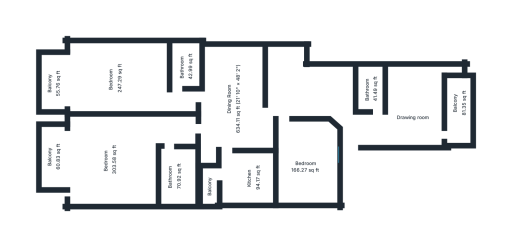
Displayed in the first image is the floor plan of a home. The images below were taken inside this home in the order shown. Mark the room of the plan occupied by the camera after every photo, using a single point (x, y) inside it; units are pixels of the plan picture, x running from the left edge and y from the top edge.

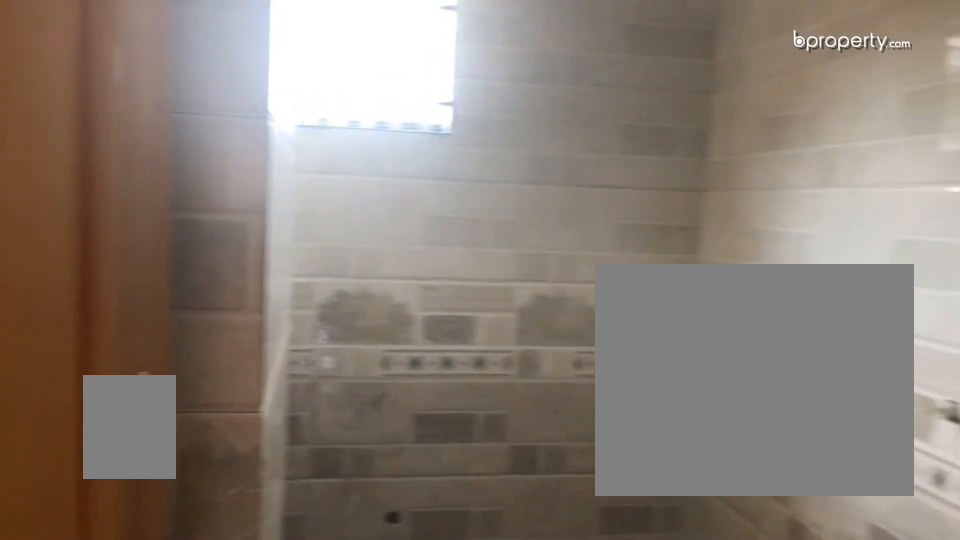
(185, 68)
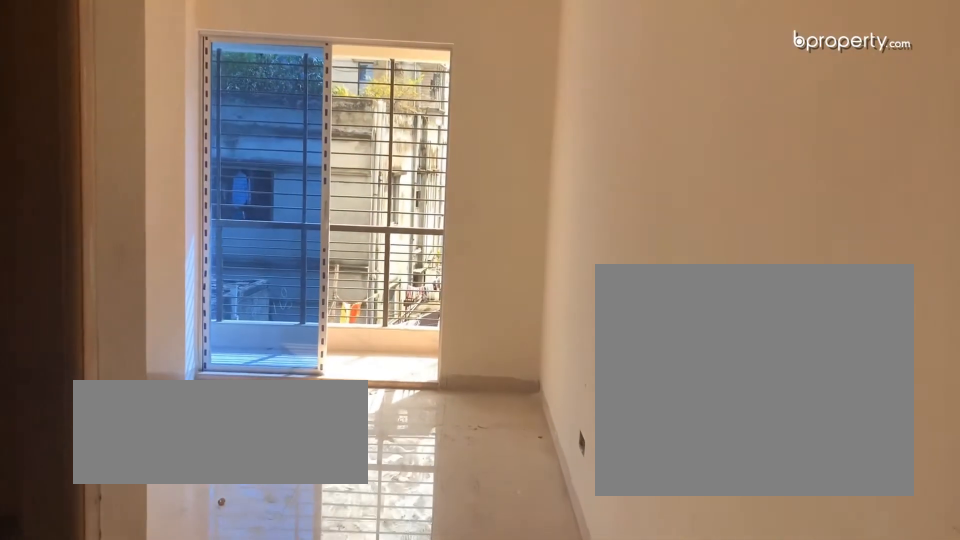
(113, 158)
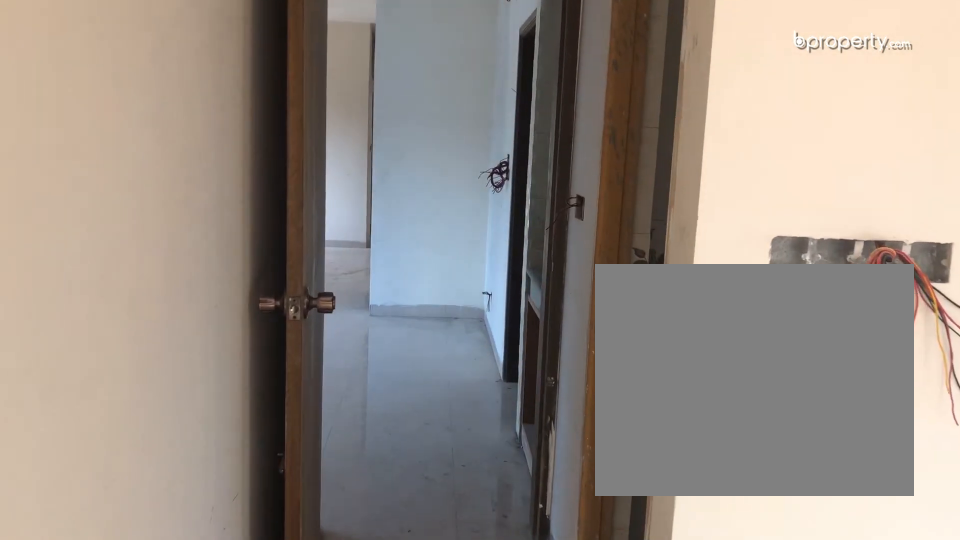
(113, 158)
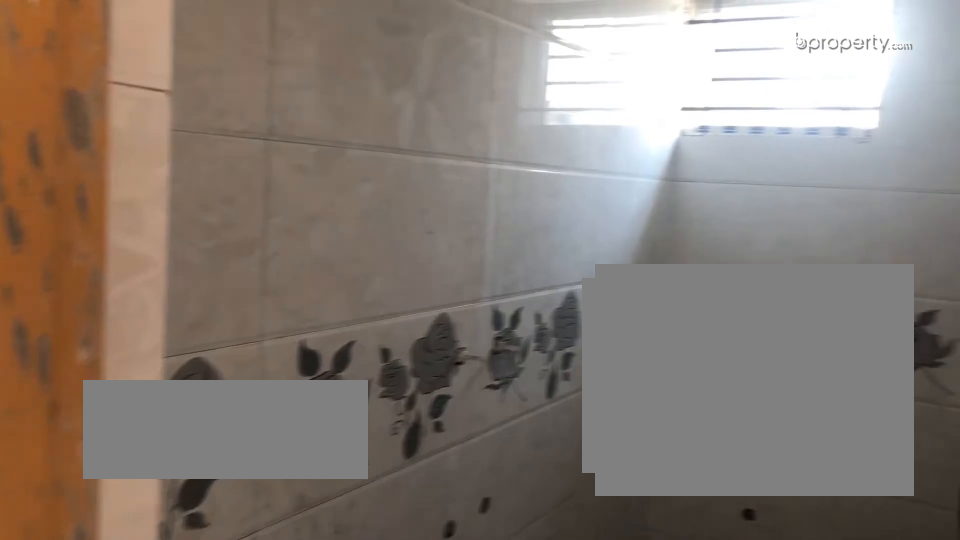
(174, 181)
